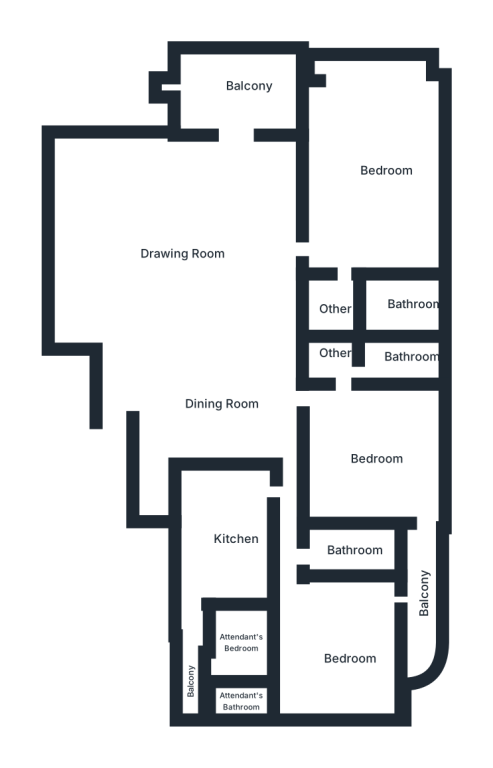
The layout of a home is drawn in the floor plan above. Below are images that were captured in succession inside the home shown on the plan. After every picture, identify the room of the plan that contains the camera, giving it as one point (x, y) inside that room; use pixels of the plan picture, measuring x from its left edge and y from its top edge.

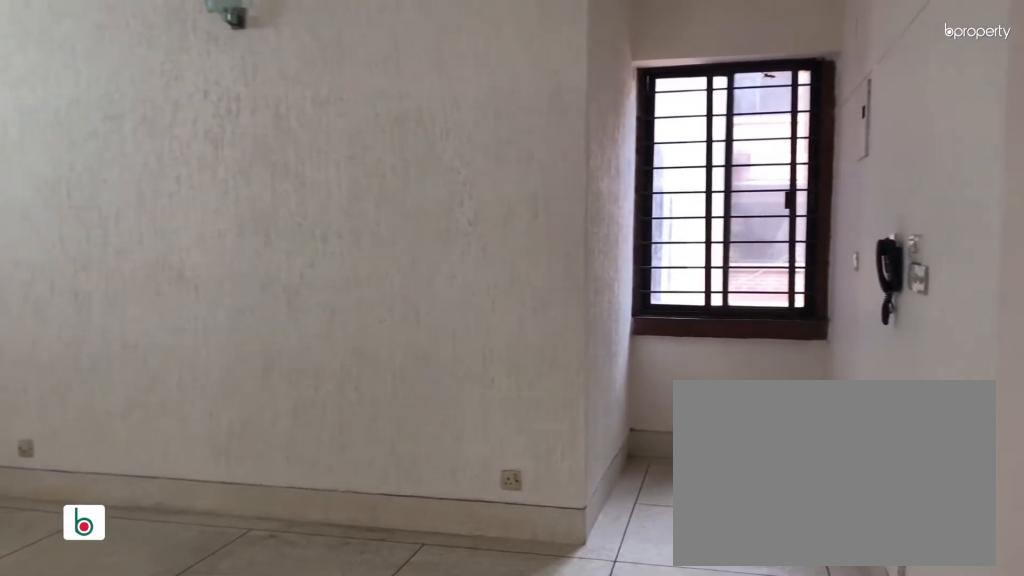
(210, 418)
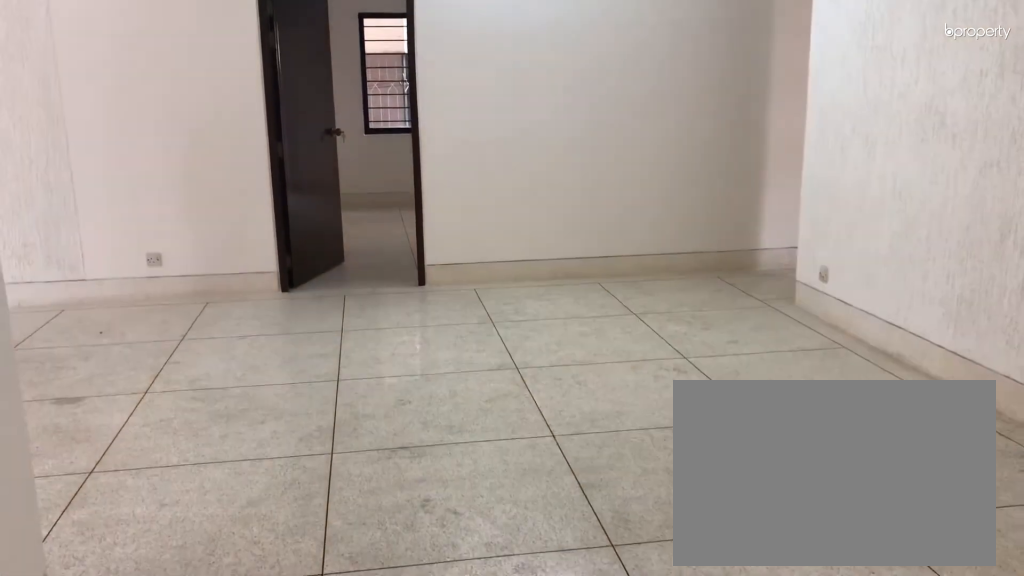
(210, 418)
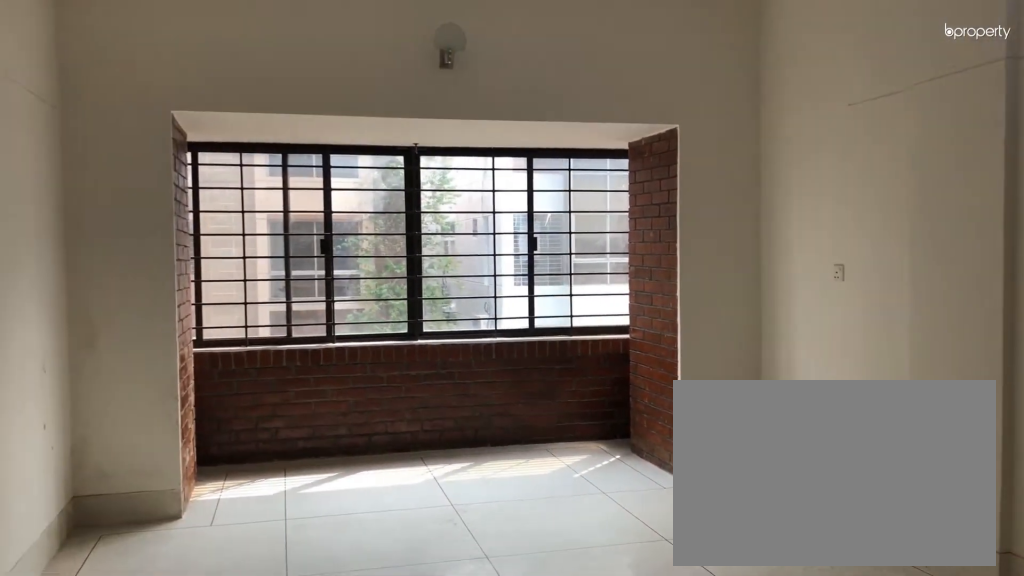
(370, 155)
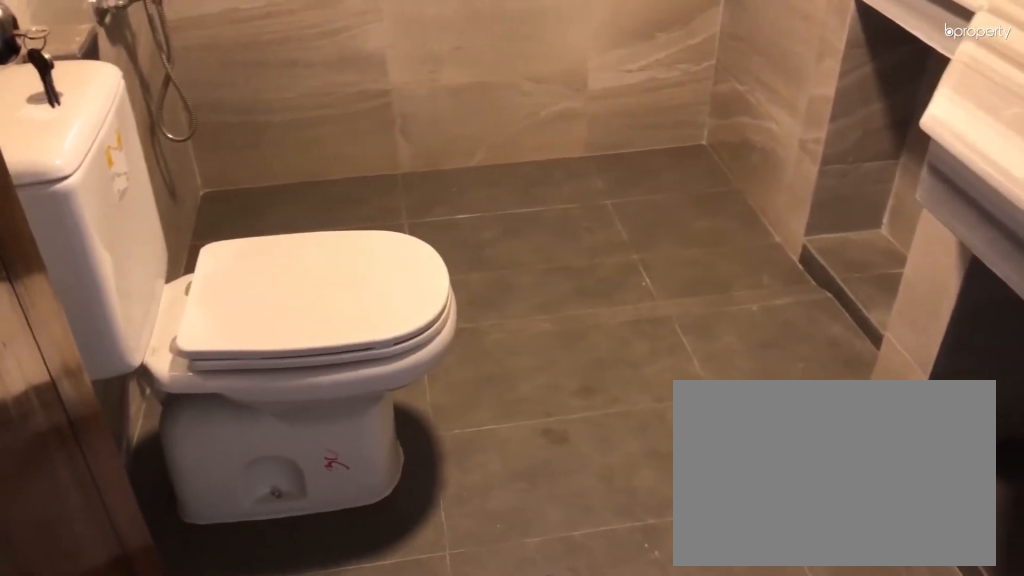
(375, 304)
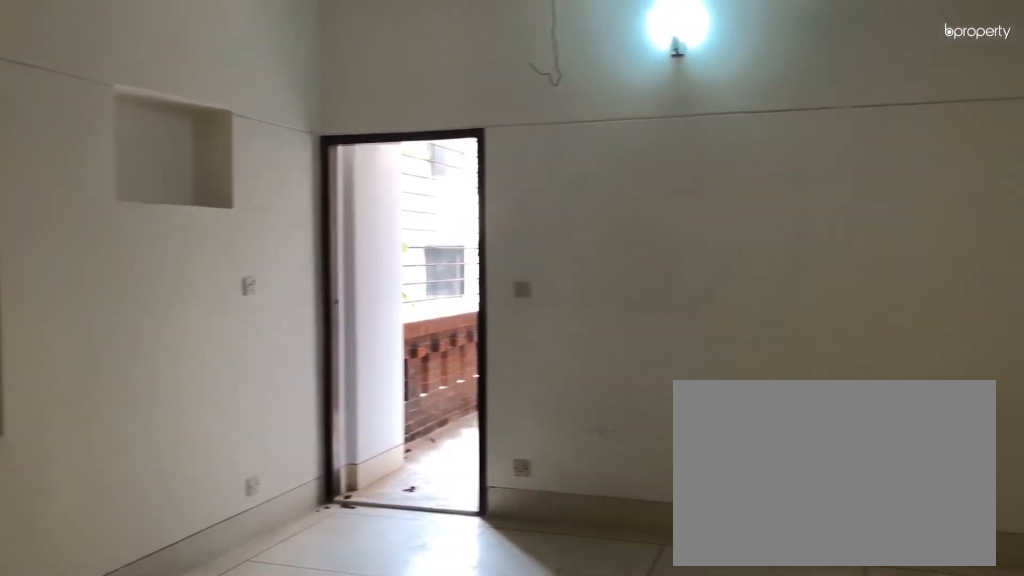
(378, 456)
